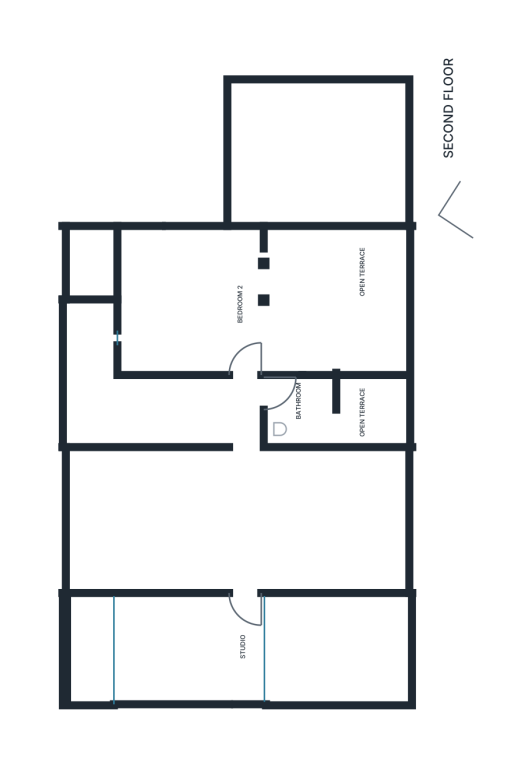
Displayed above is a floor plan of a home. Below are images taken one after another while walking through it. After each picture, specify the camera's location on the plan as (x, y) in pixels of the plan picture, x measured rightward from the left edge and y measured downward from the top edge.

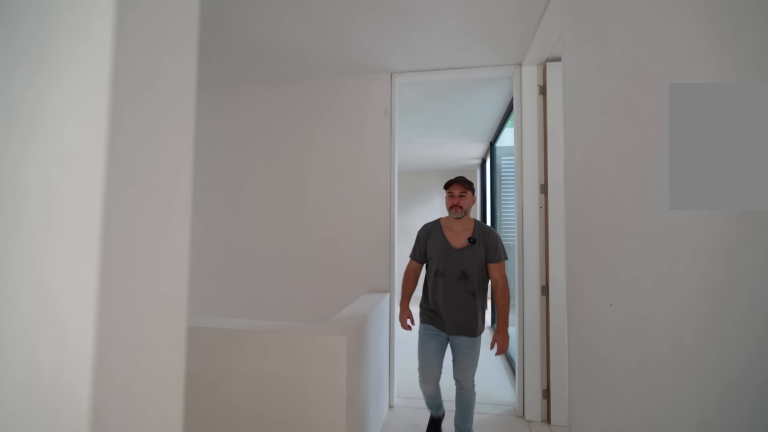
(239, 452)
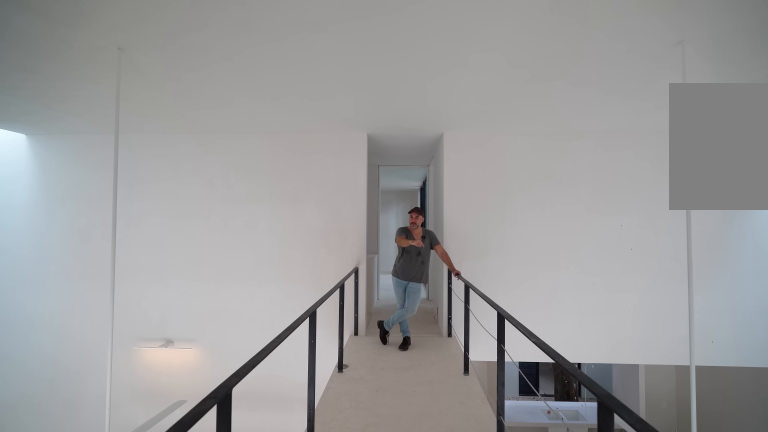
(237, 545)
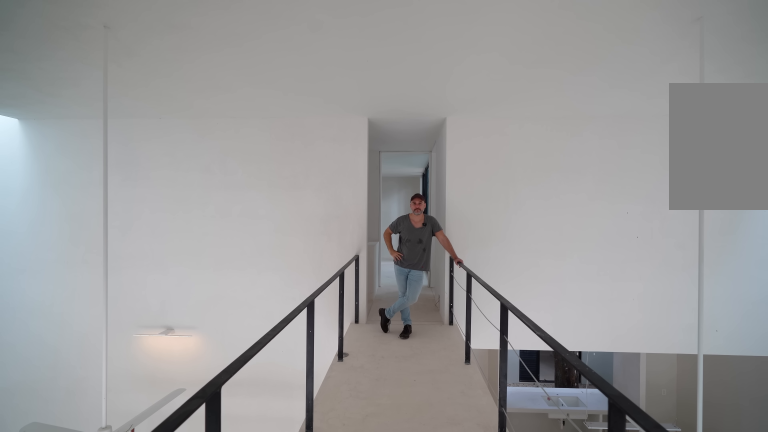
(237, 546)
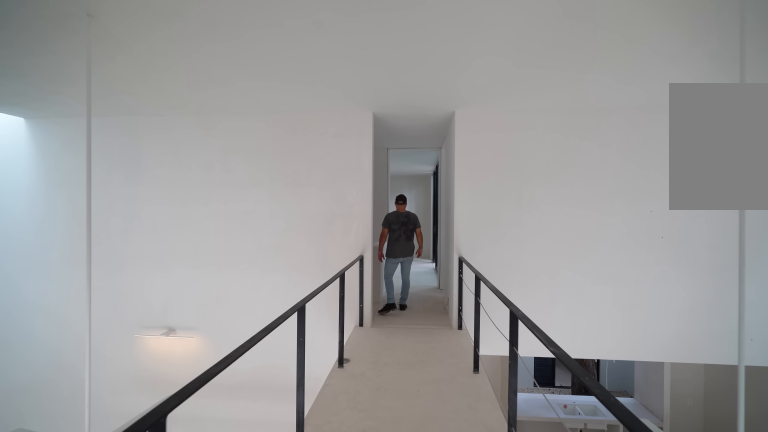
(237, 545)
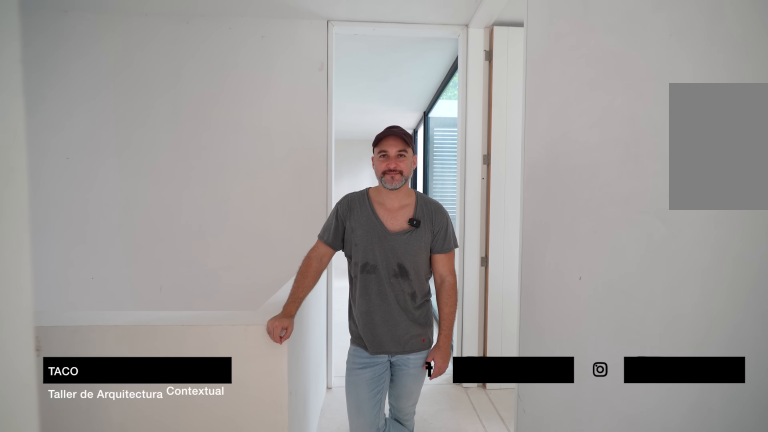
(244, 454)
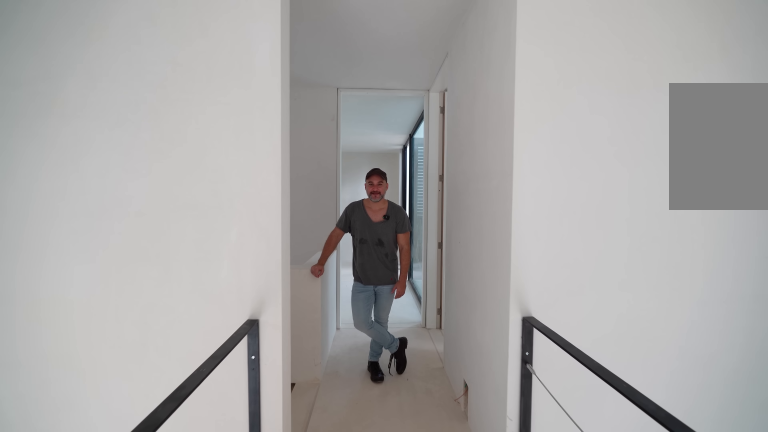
(244, 454)
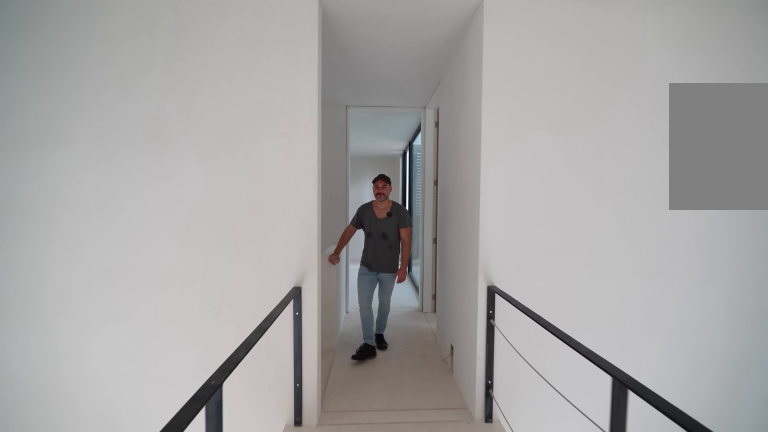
(244, 454)
